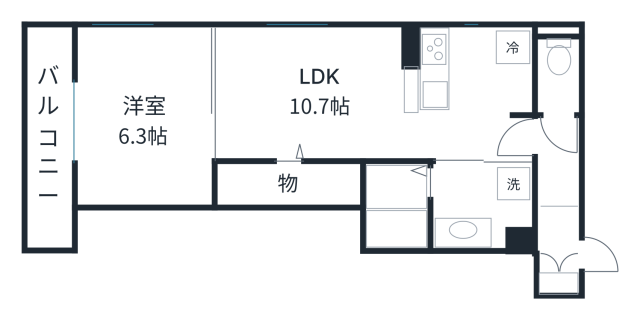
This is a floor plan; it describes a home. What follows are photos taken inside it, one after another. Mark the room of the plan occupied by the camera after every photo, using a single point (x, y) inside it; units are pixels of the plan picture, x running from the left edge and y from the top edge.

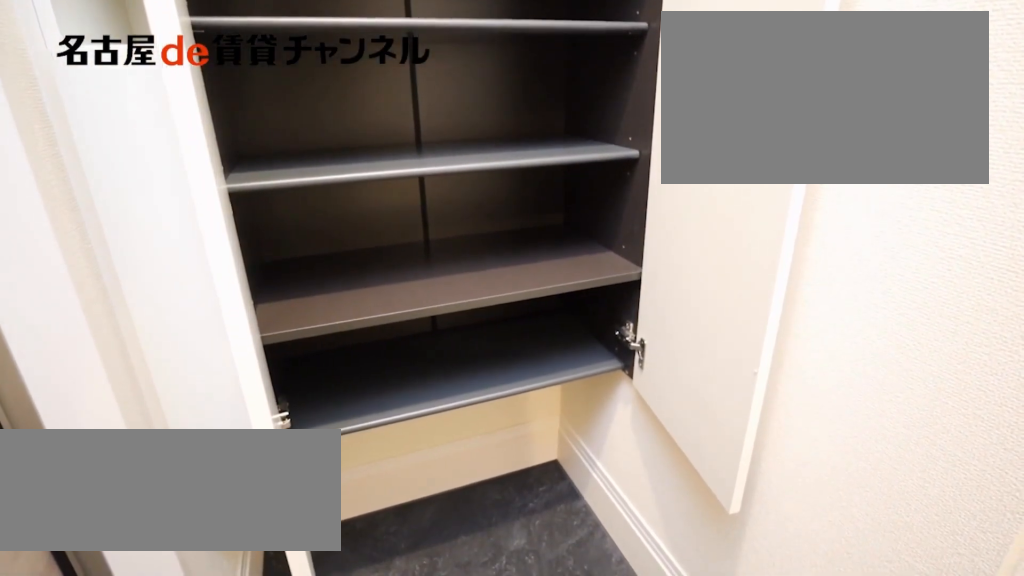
(559, 252)
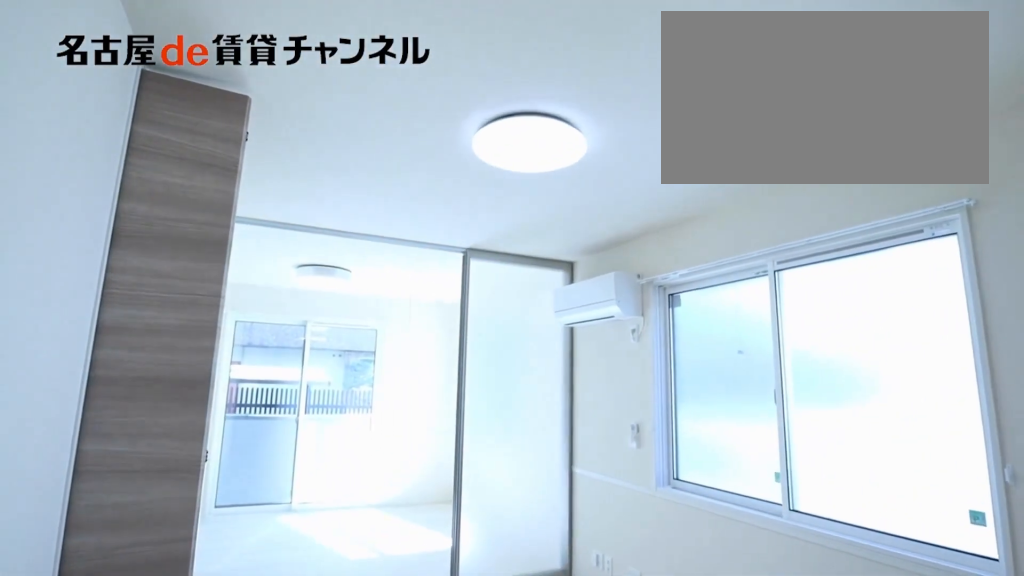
(308, 95)
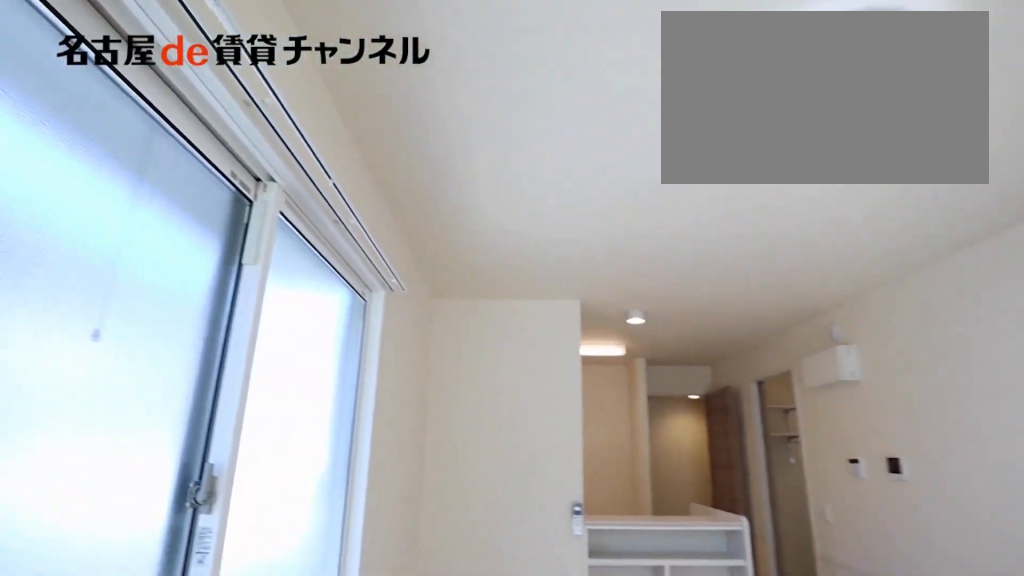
(310, 93)
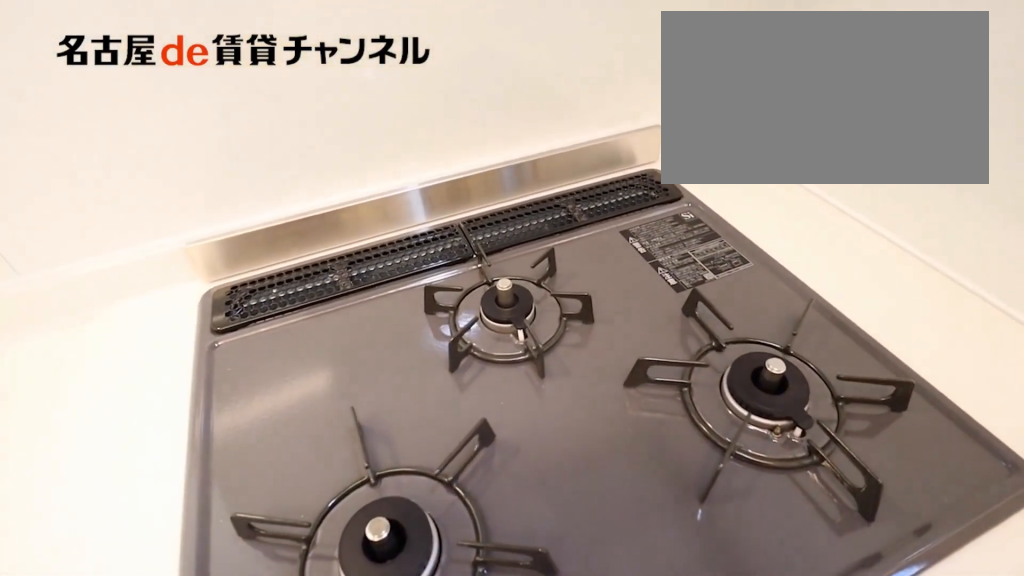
(468, 69)
